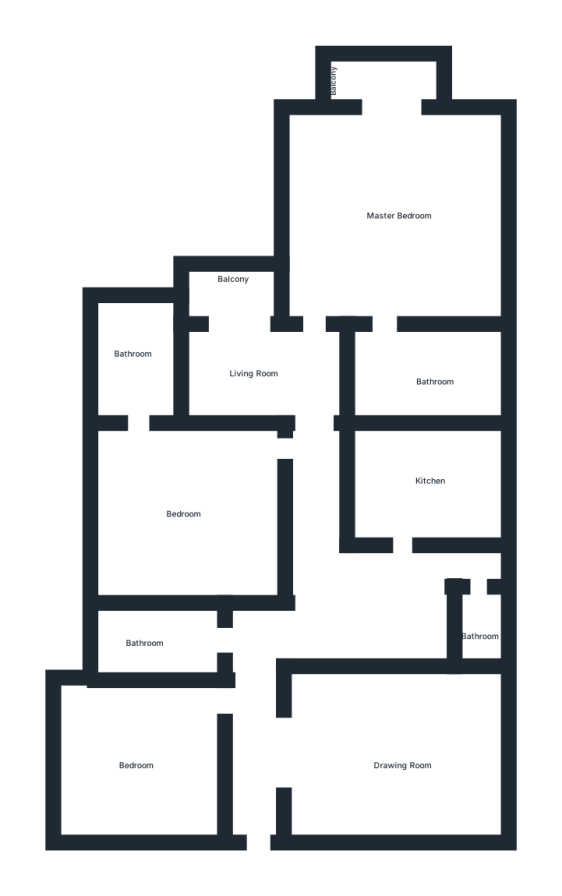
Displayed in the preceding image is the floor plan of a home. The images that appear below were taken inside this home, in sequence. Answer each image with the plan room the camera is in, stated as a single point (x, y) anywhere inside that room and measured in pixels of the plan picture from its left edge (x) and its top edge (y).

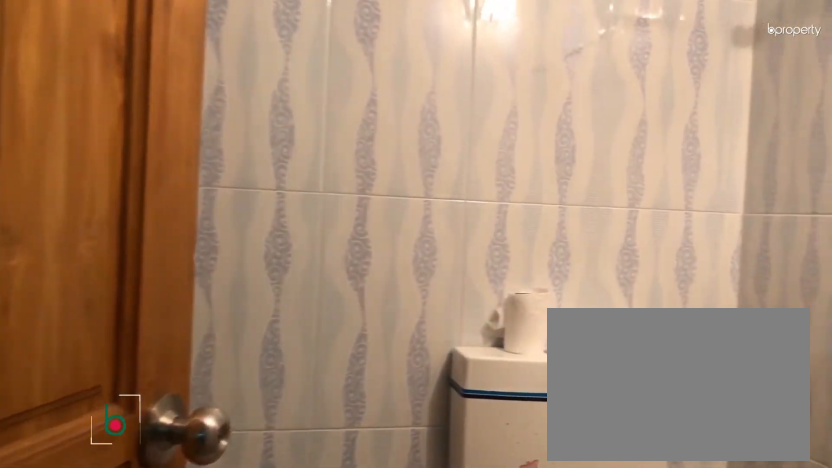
(482, 619)
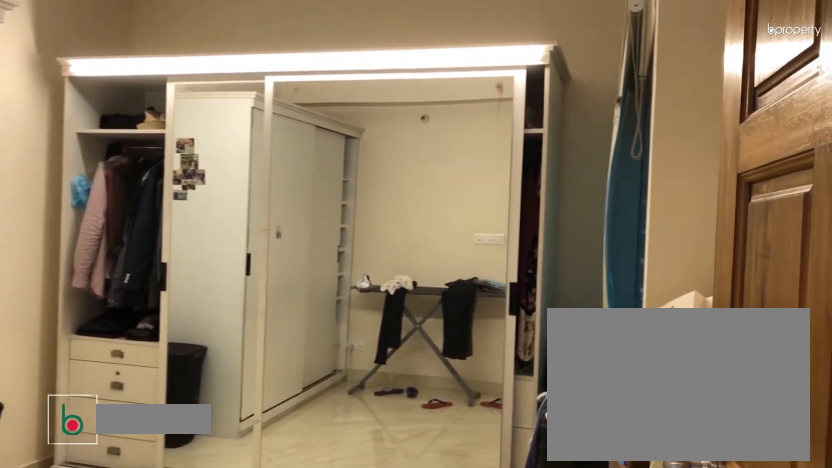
(153, 752)
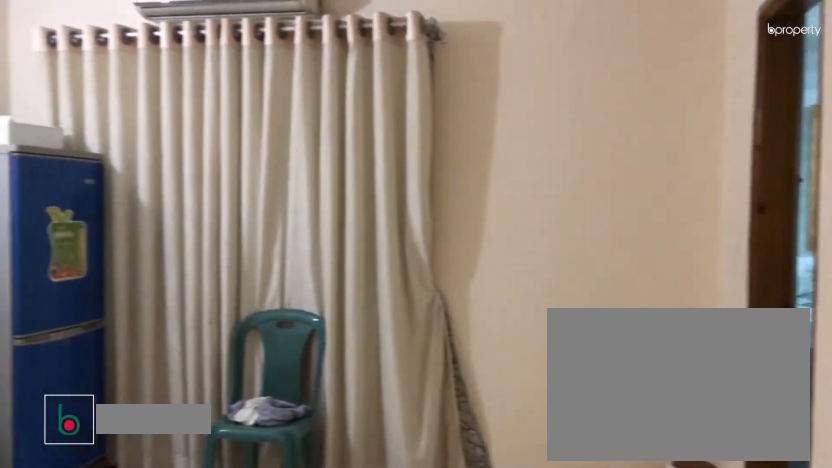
(165, 503)
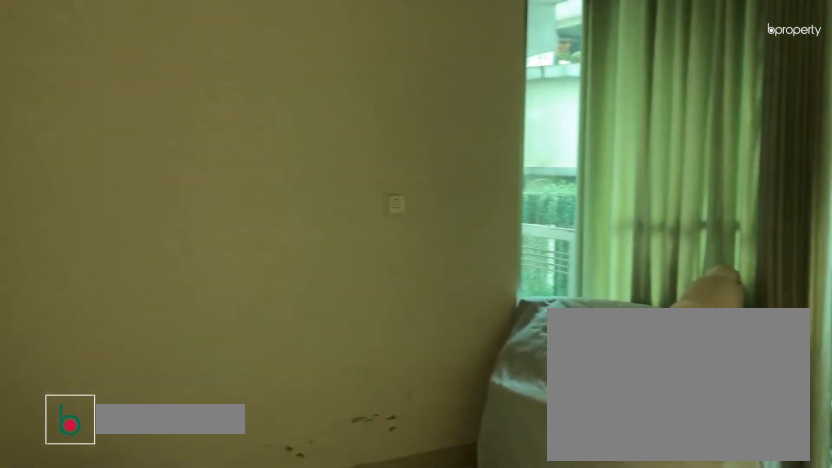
(242, 364)
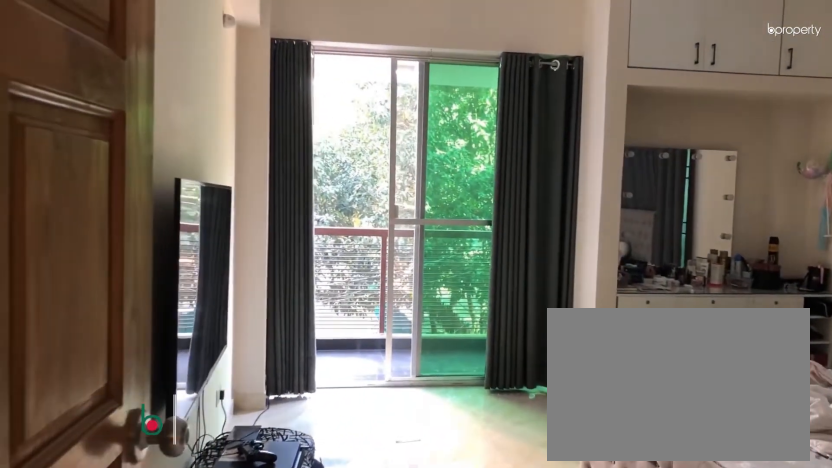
(396, 212)
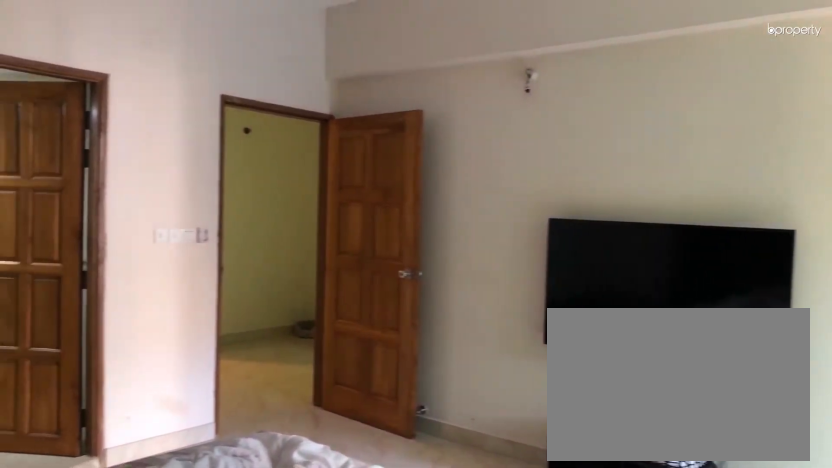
(396, 212)
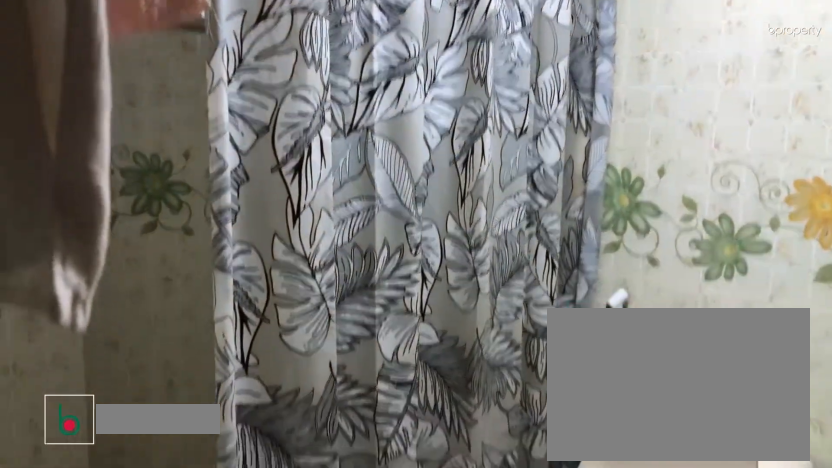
(430, 373)
